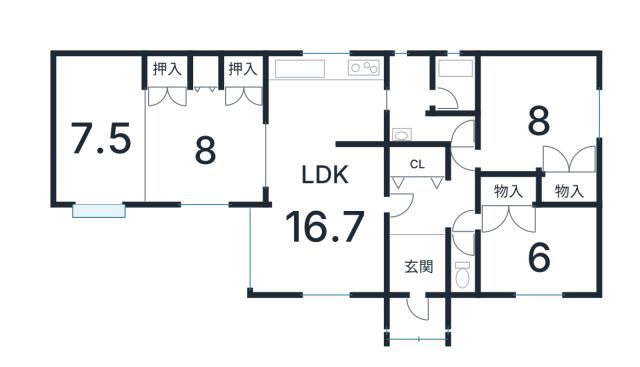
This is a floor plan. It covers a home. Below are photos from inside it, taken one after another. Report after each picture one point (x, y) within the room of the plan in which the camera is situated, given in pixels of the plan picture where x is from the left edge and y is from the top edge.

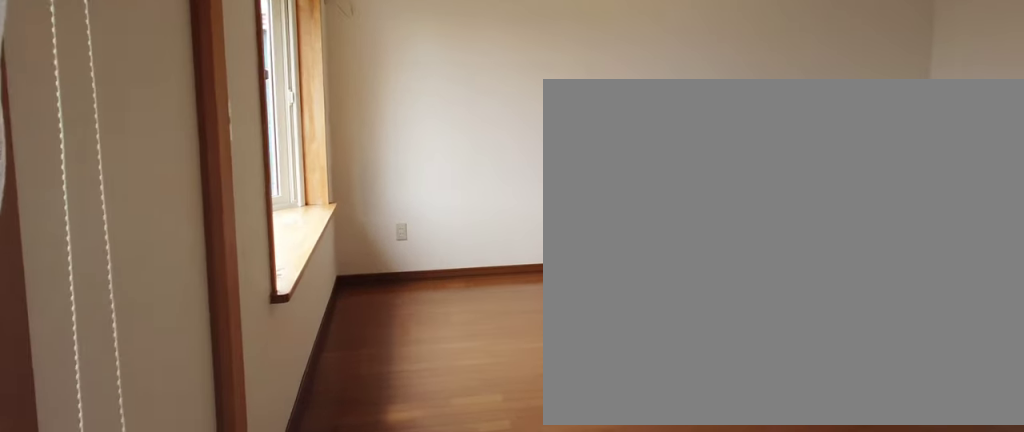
(94, 131)
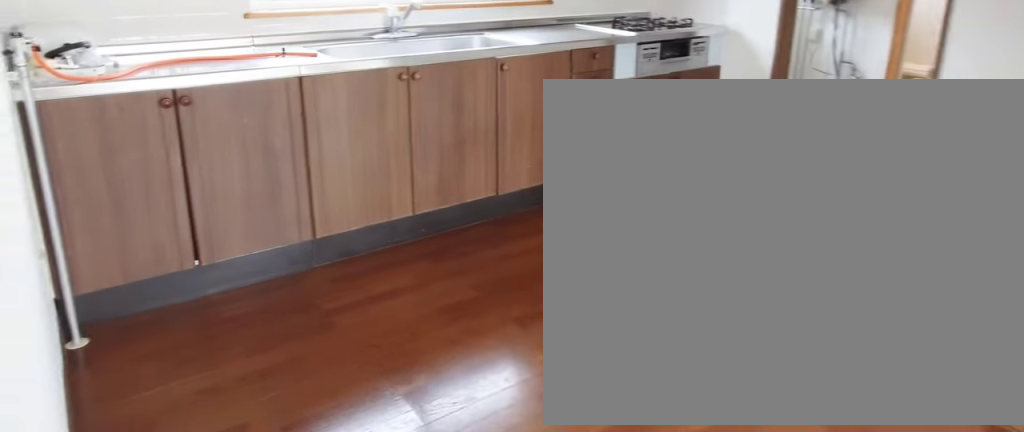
(325, 90)
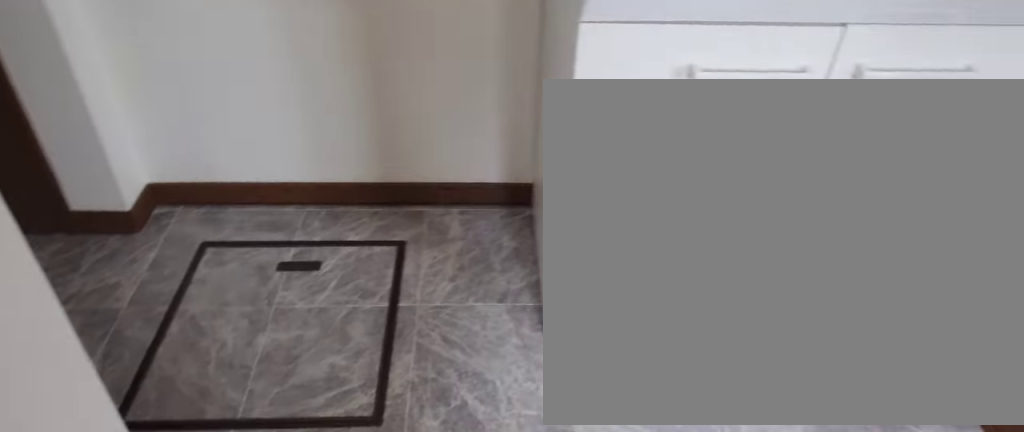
(408, 112)
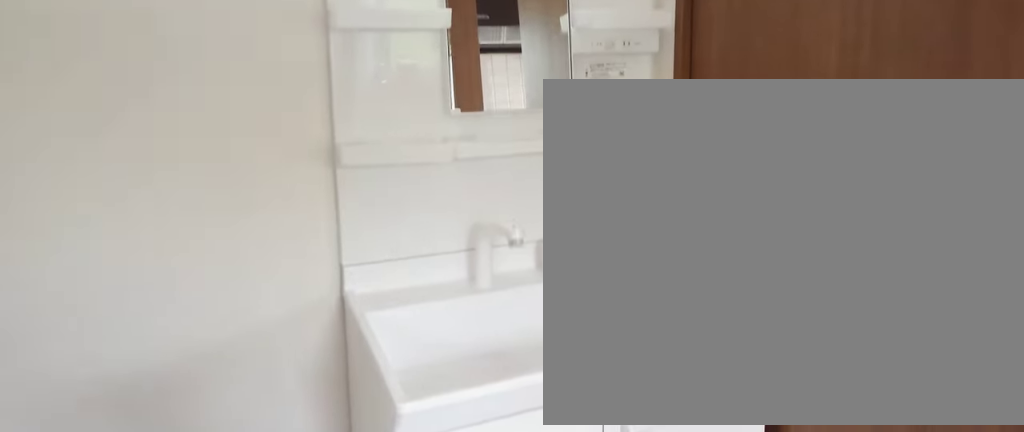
(408, 112)
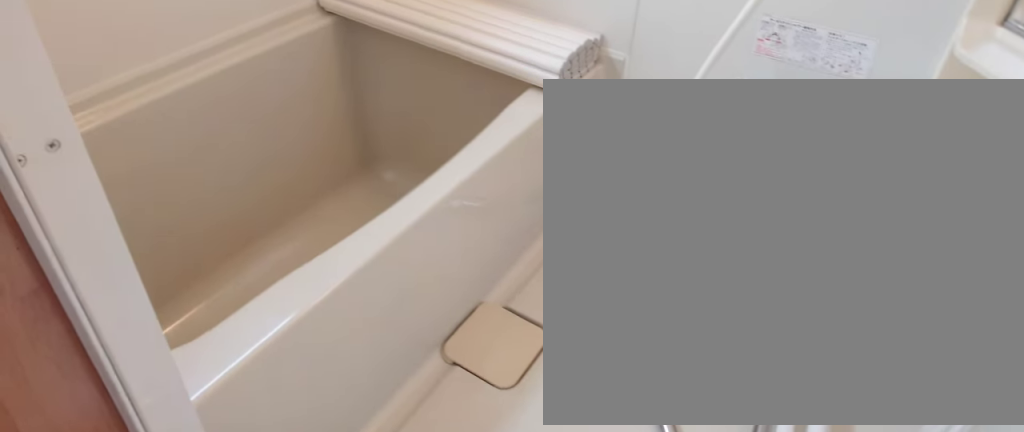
(455, 78)
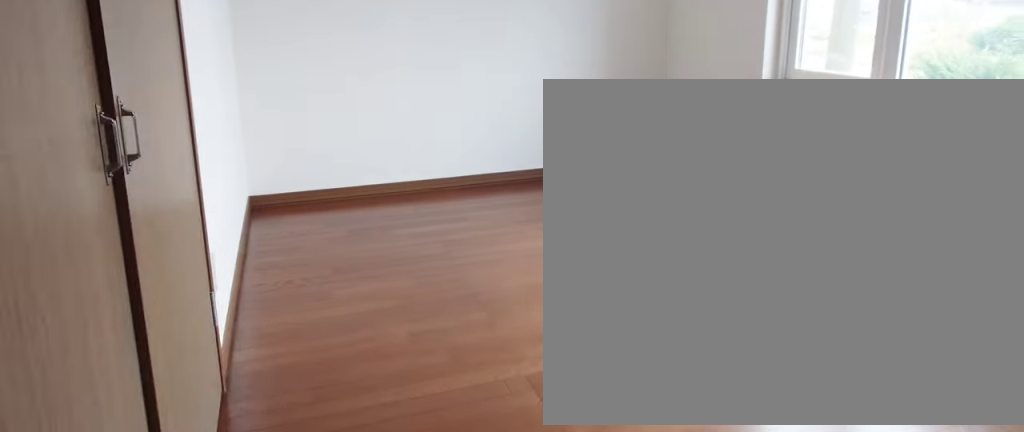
(534, 253)
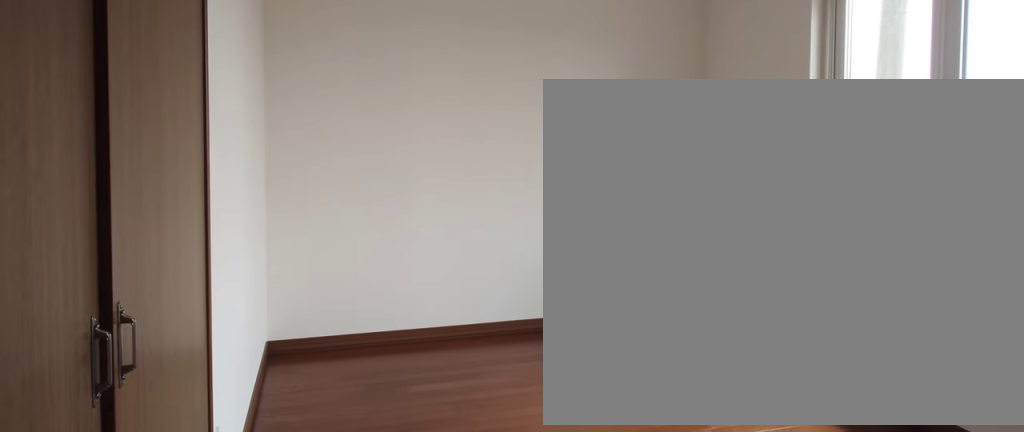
(534, 253)
